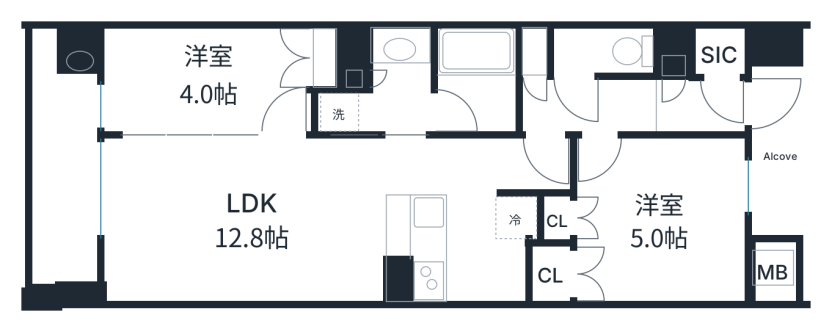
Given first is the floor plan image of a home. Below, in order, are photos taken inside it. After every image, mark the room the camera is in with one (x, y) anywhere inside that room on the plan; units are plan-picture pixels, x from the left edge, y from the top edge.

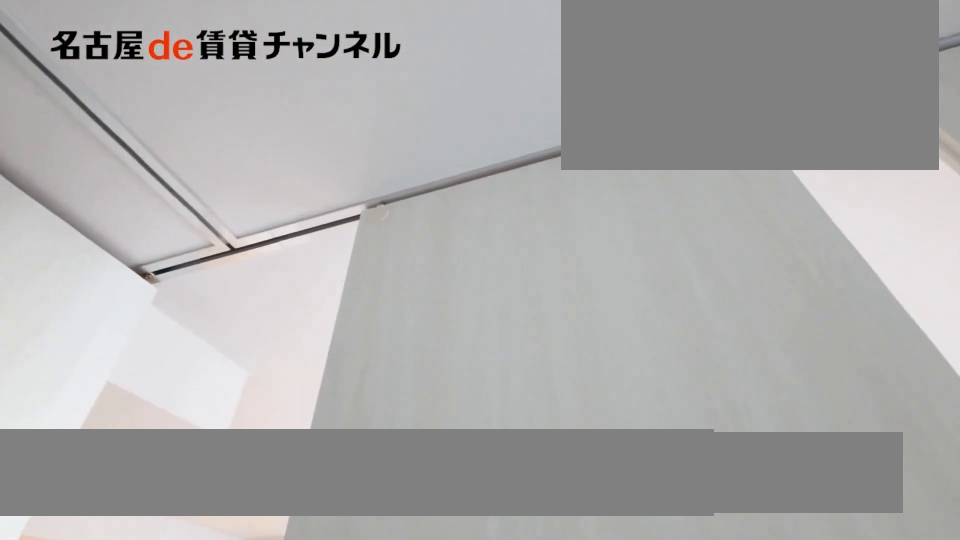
(204, 83)
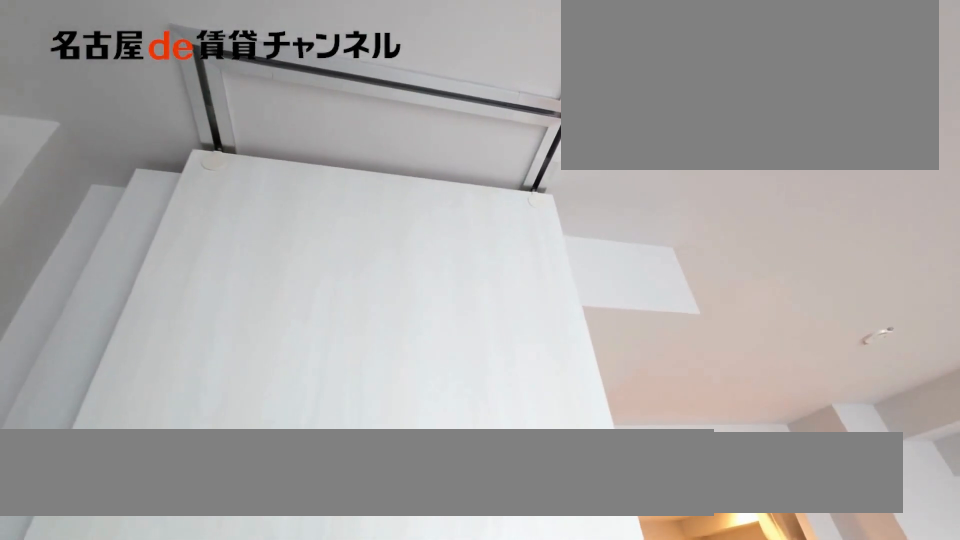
(204, 83)
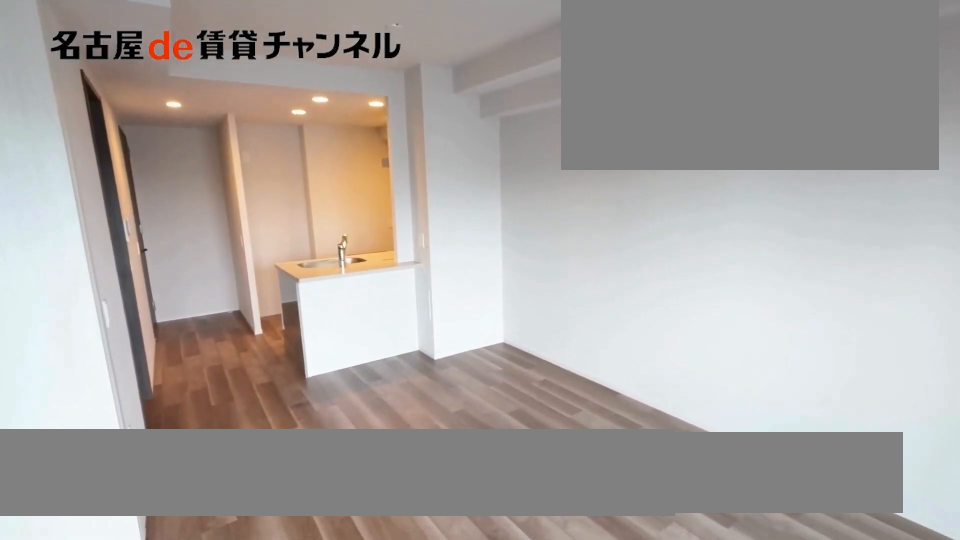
(240, 217)
